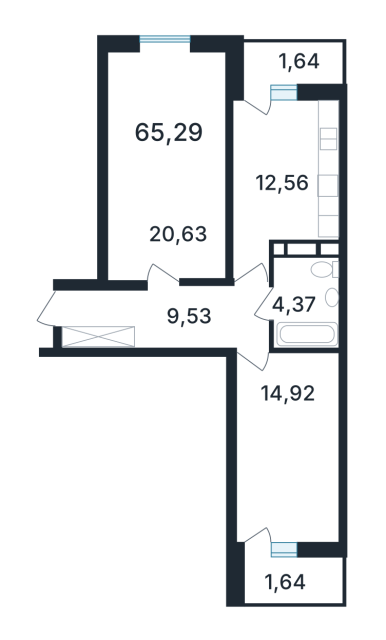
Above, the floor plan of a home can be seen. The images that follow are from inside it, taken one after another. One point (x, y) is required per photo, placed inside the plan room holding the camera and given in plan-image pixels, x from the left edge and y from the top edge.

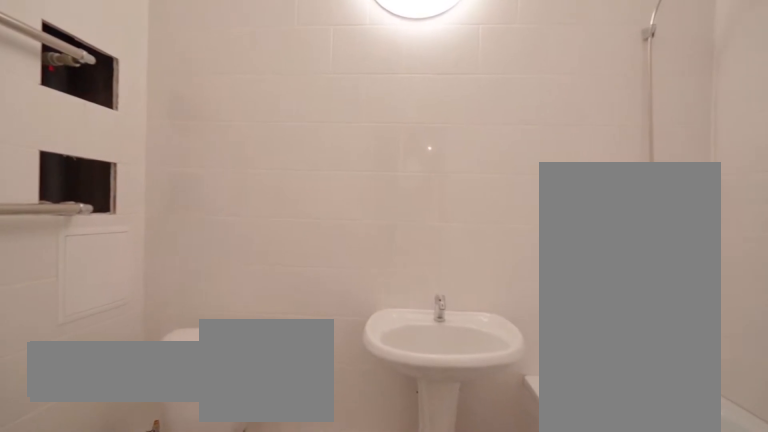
(307, 302)
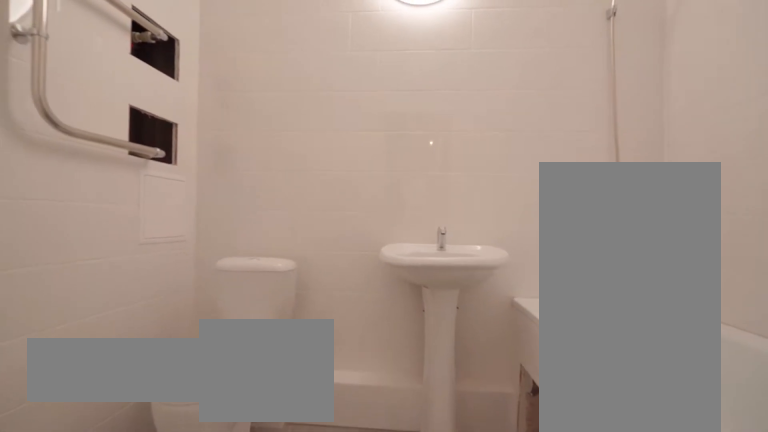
(307, 302)
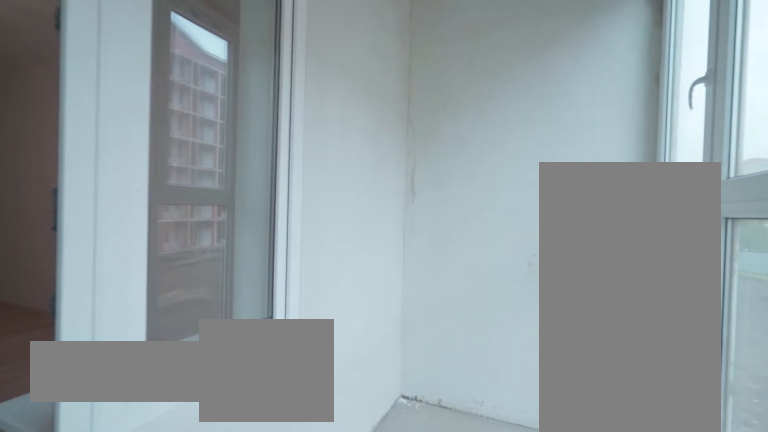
(292, 580)
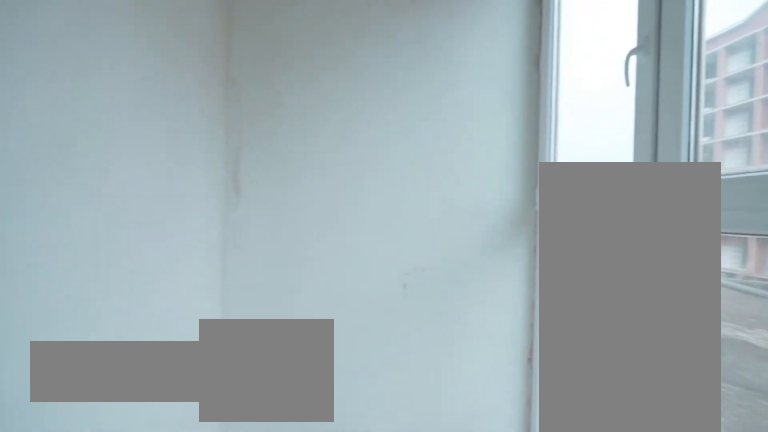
(292, 580)
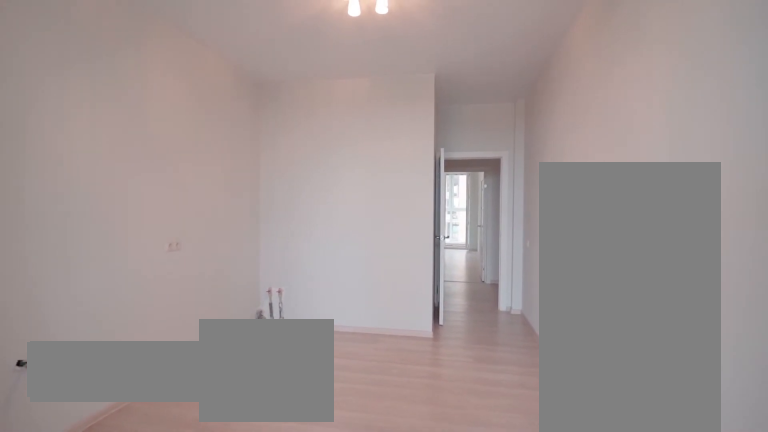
(281, 178)
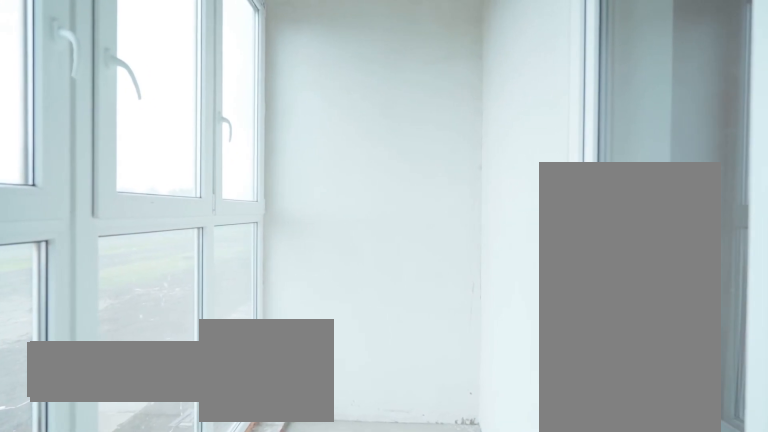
(292, 61)
